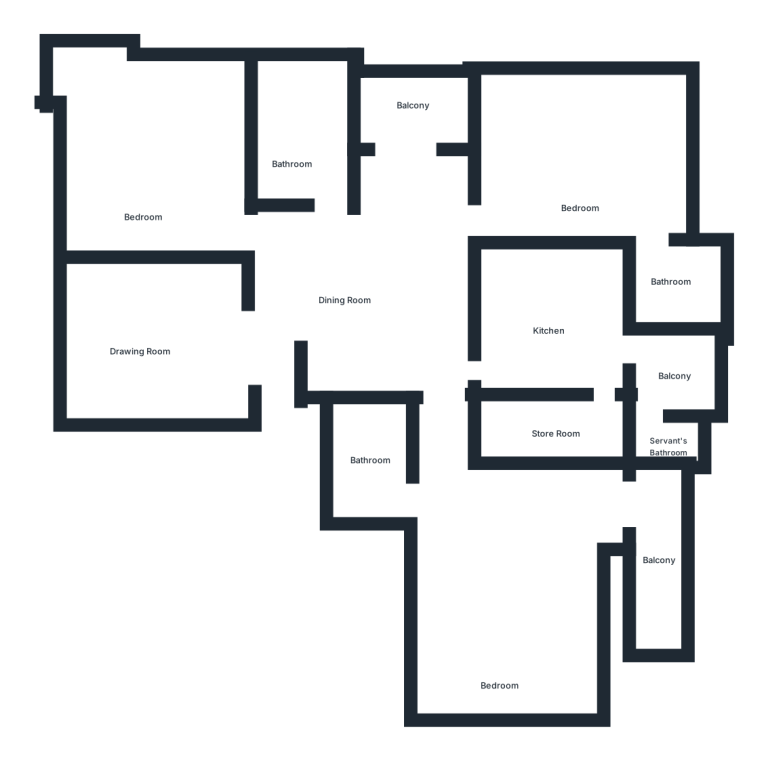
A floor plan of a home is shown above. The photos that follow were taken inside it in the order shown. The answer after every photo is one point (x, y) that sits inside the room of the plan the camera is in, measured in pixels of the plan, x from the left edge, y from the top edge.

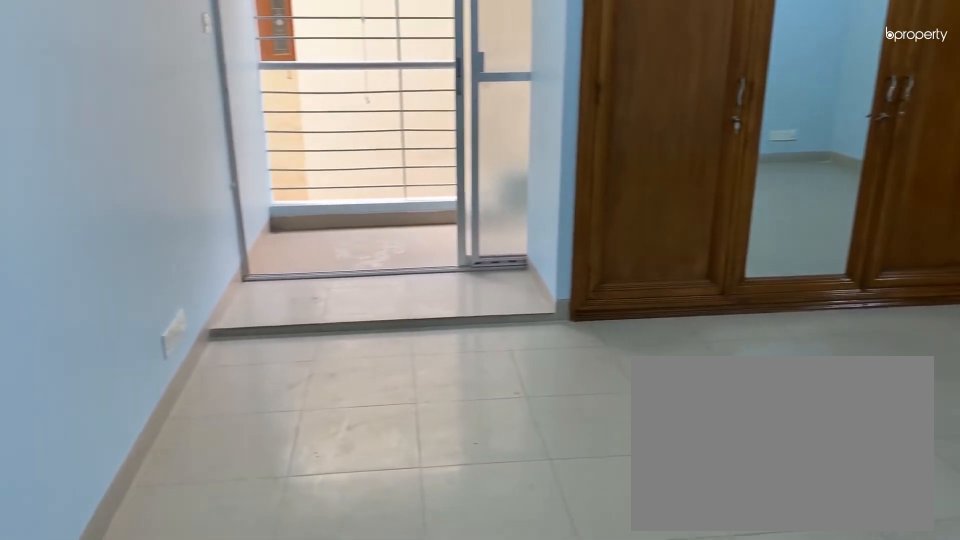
(509, 601)
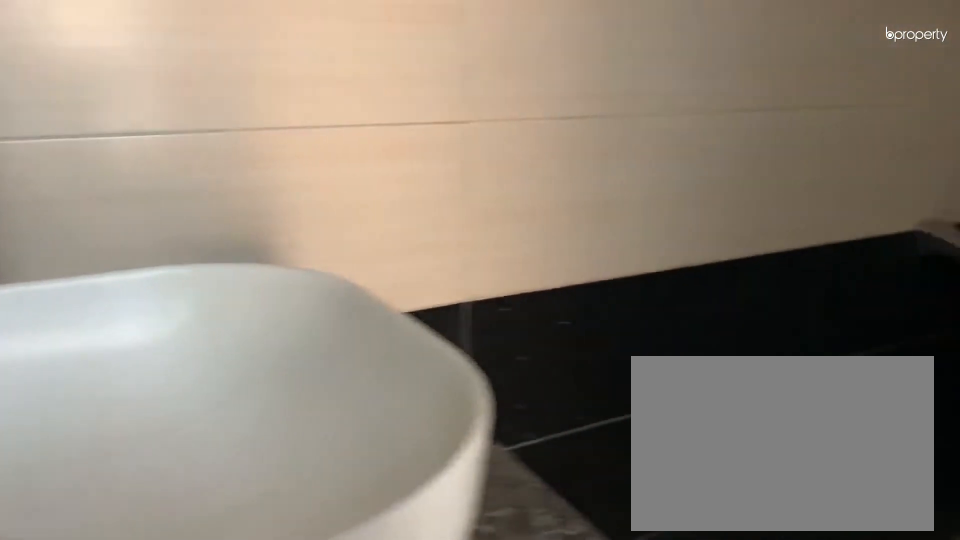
(364, 466)
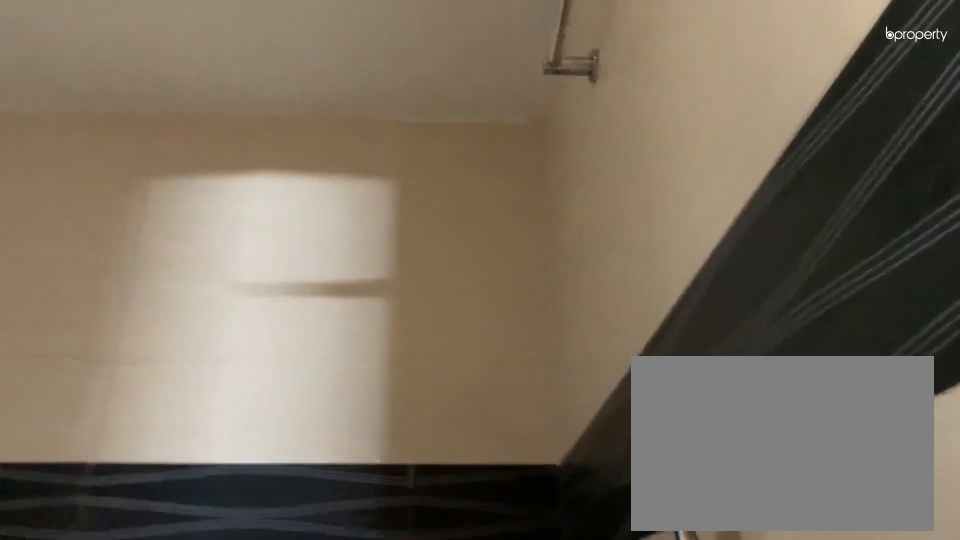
(364, 466)
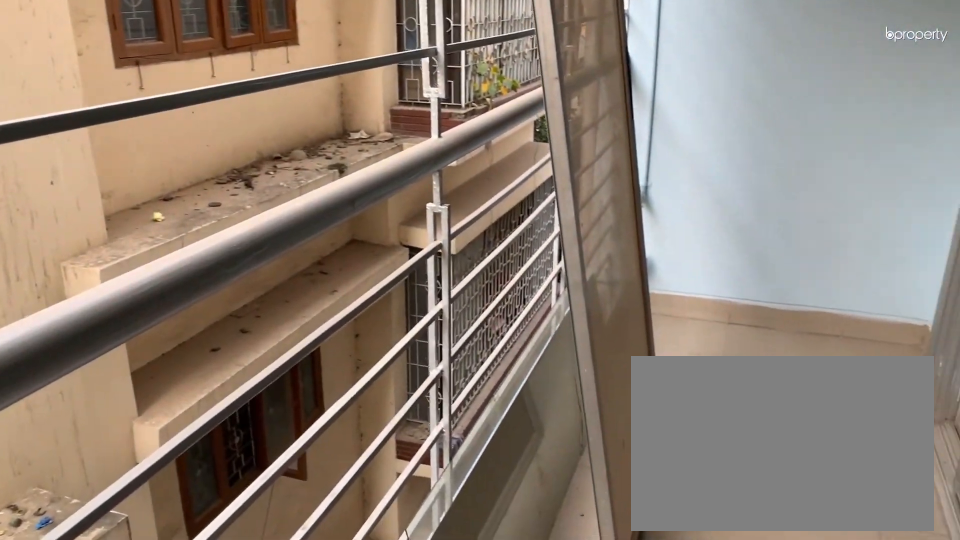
(655, 575)
